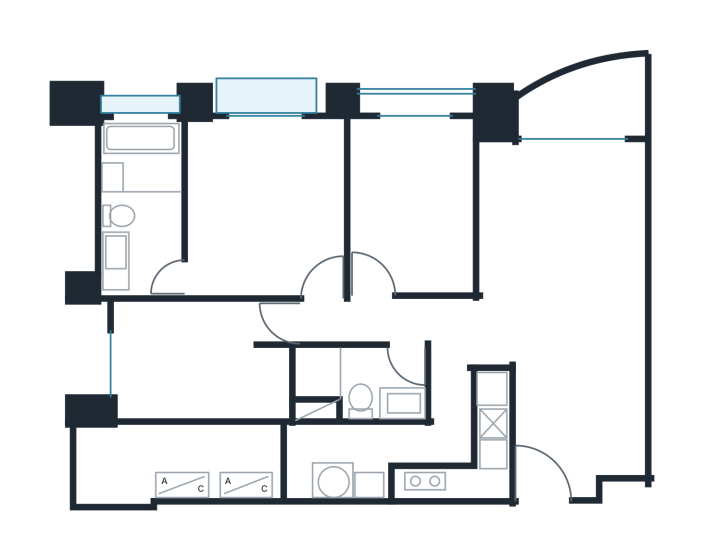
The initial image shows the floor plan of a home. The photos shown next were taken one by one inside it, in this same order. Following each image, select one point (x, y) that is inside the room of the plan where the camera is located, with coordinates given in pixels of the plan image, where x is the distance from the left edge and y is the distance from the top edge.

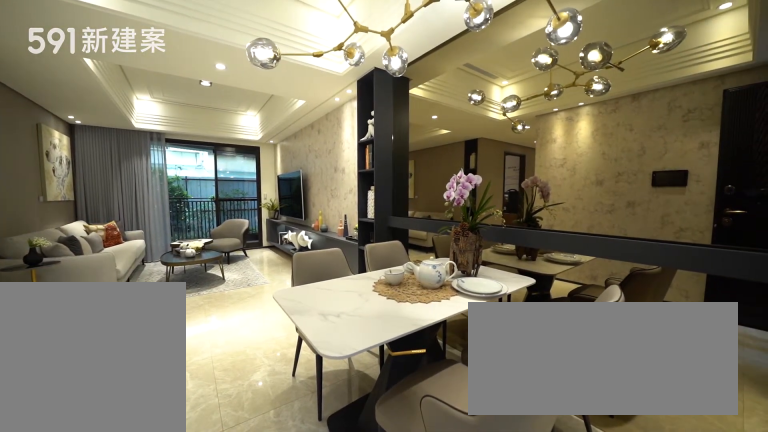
(583, 376)
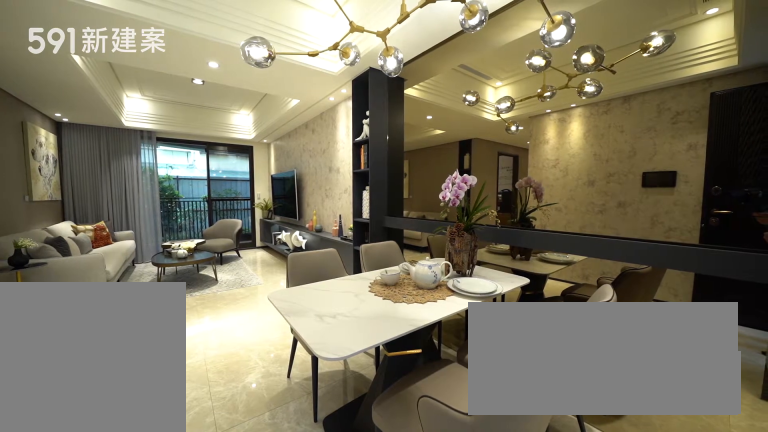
(583, 376)
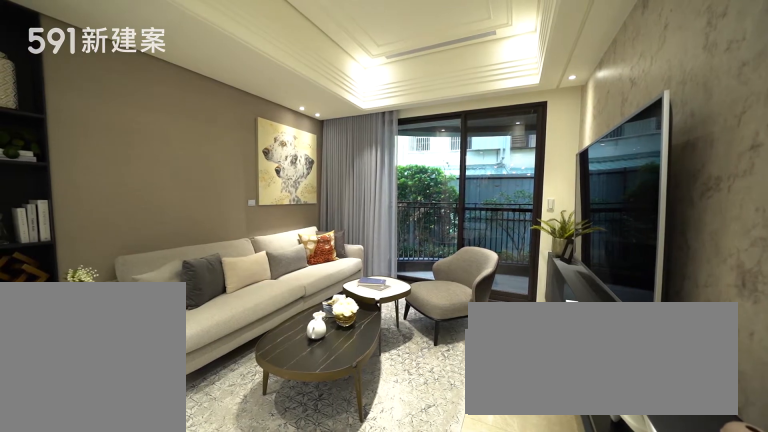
(564, 214)
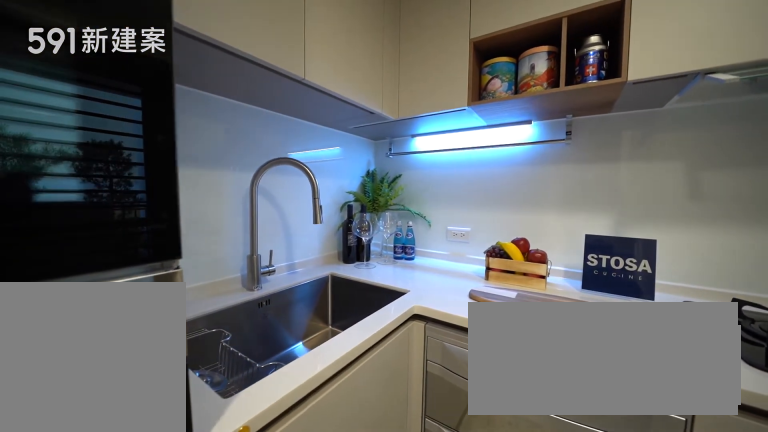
(446, 462)
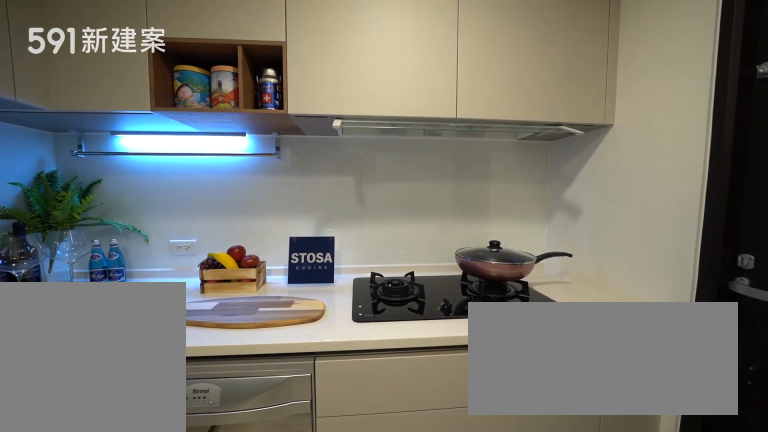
(446, 462)
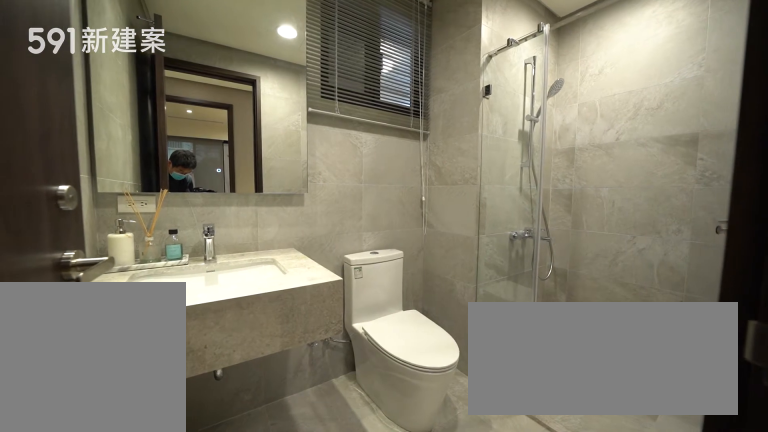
(360, 382)
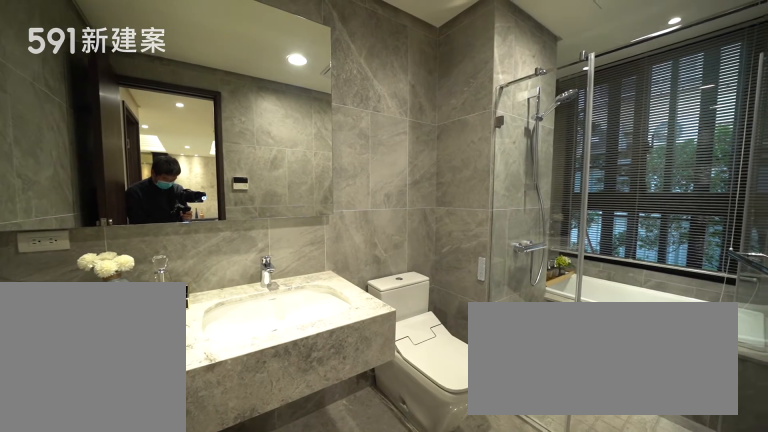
(143, 203)
